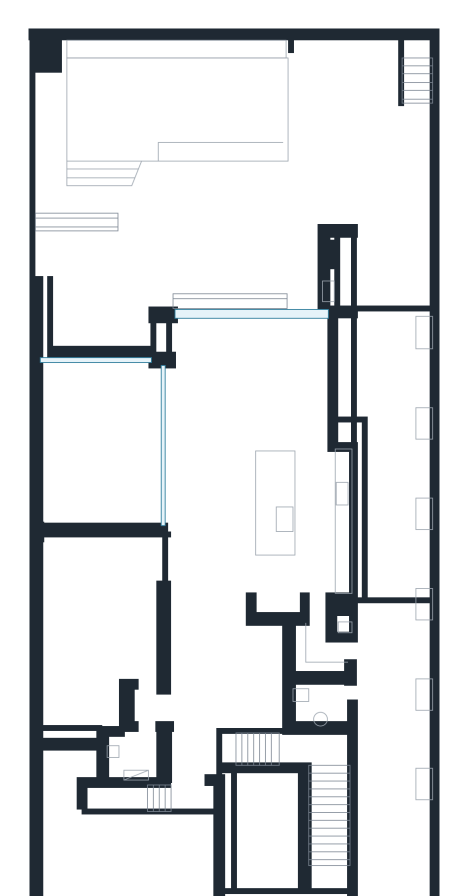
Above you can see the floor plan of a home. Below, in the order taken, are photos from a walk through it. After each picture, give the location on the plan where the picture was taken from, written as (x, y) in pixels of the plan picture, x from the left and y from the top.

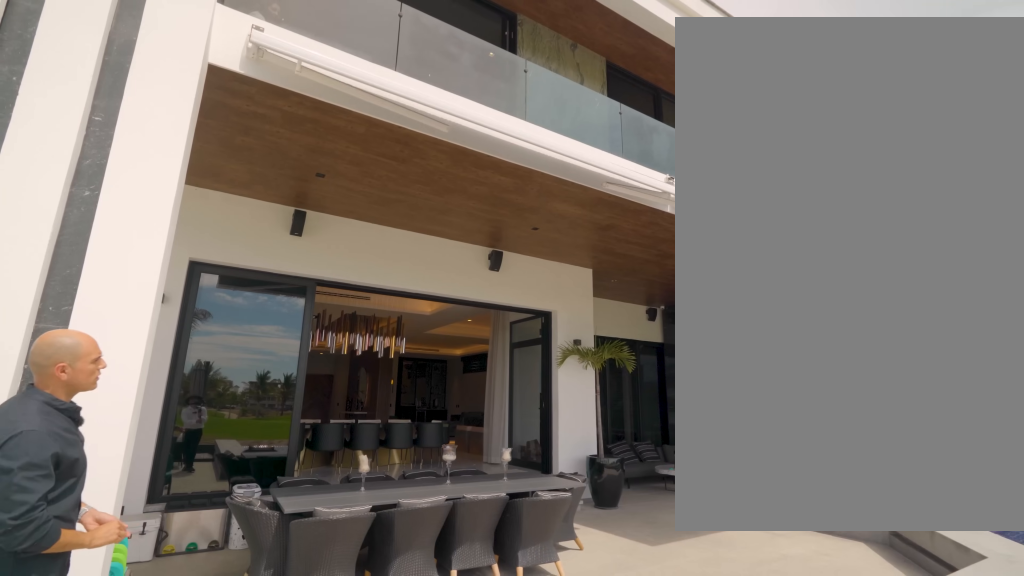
(306, 231)
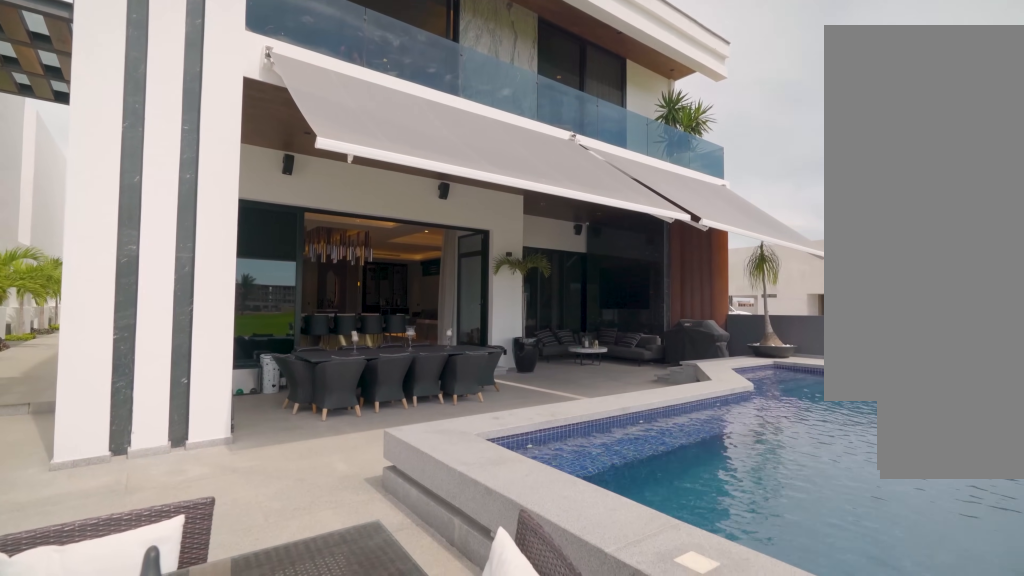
(326, 152)
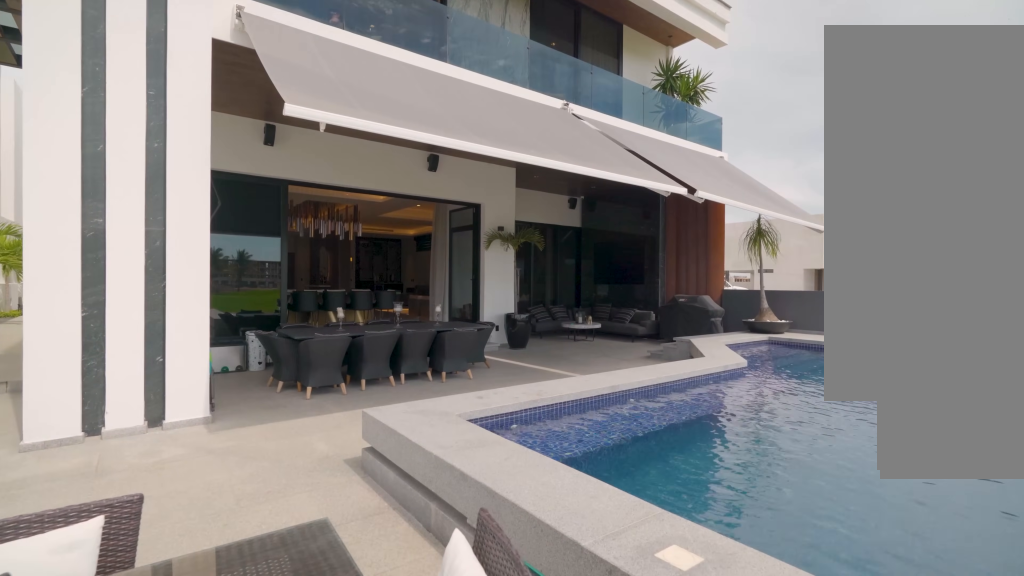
(326, 152)
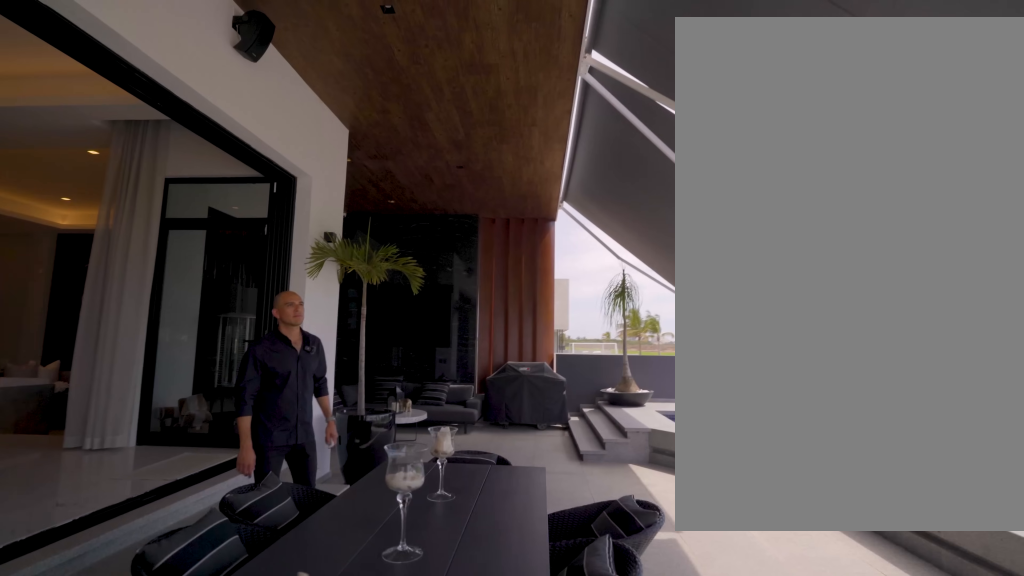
(313, 228)
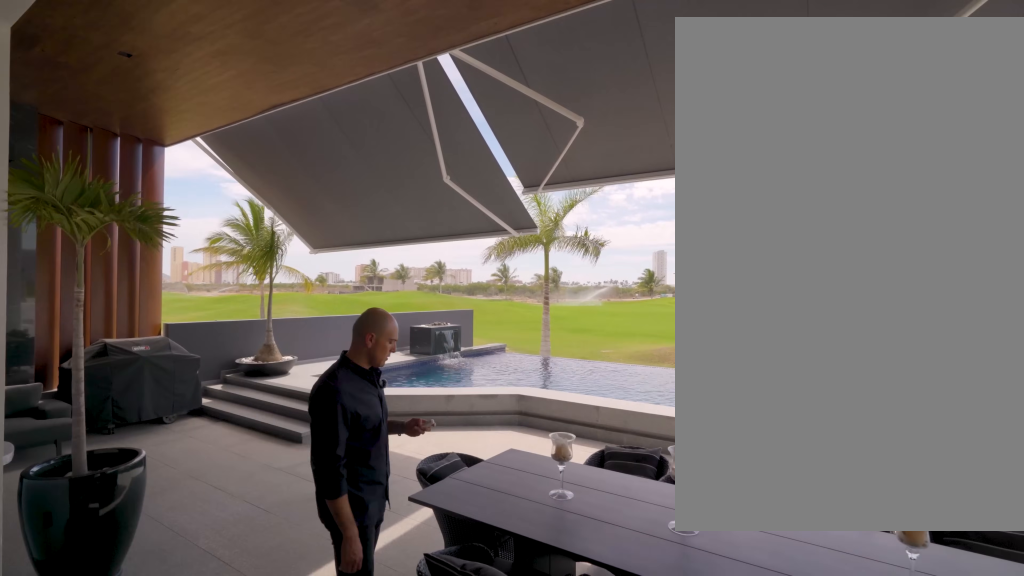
(234, 312)
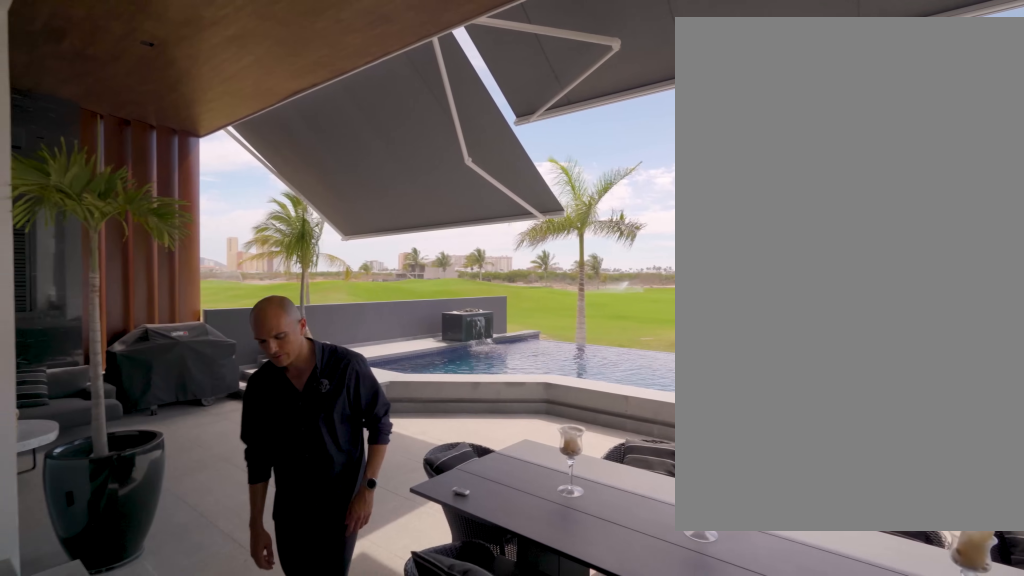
(234, 312)
